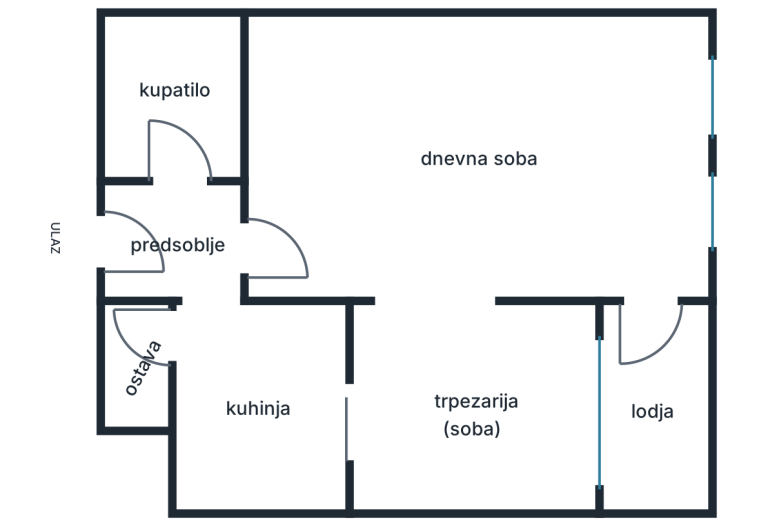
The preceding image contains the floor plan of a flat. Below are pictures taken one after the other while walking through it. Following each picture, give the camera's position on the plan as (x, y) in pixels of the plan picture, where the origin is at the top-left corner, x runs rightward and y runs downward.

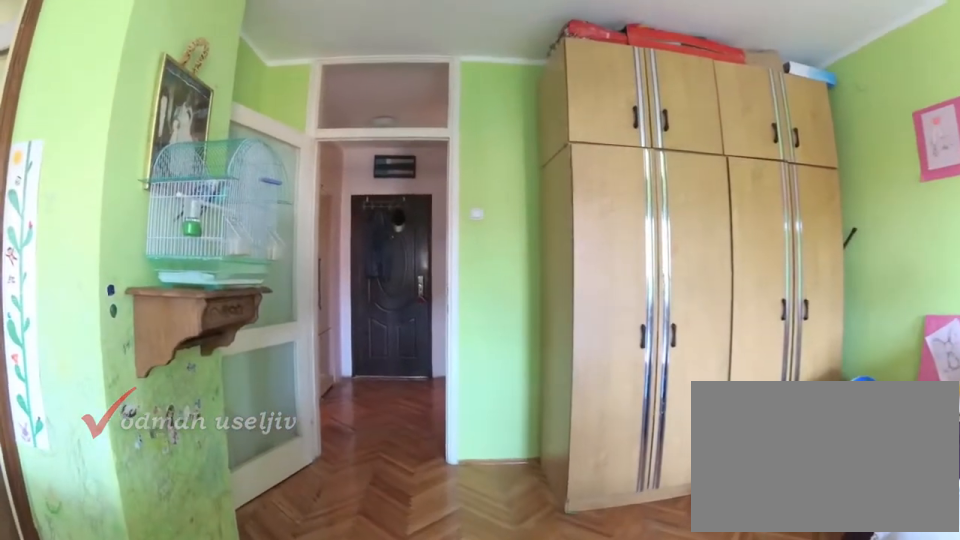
(504, 239)
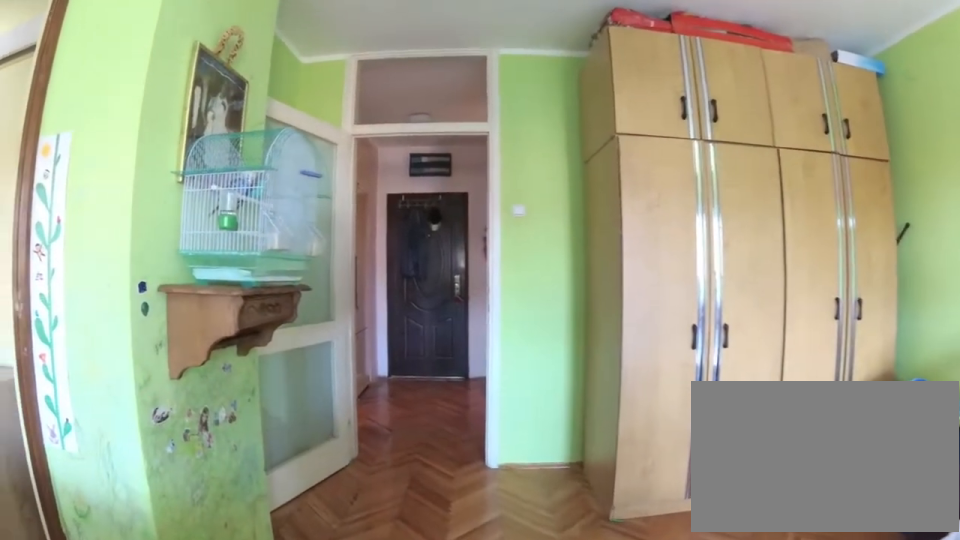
(492, 239)
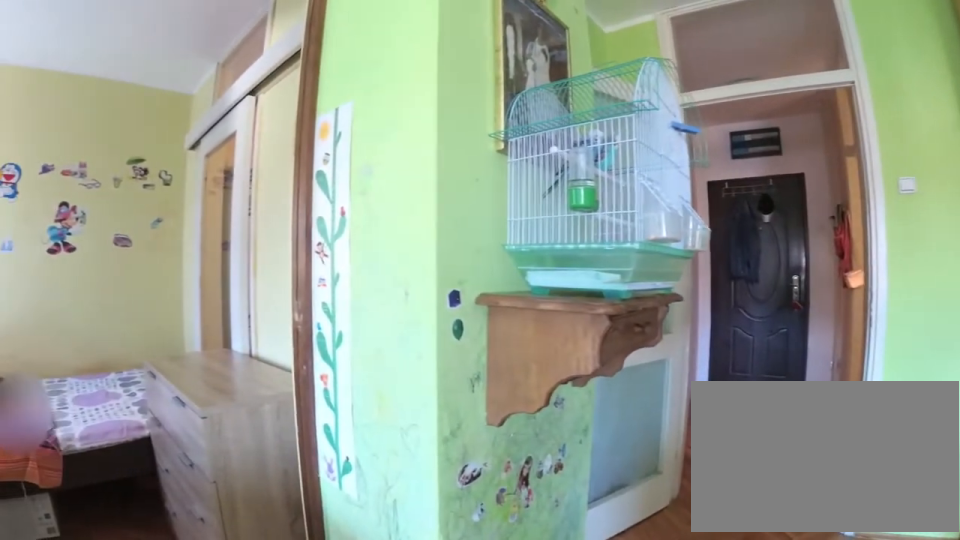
(462, 228)
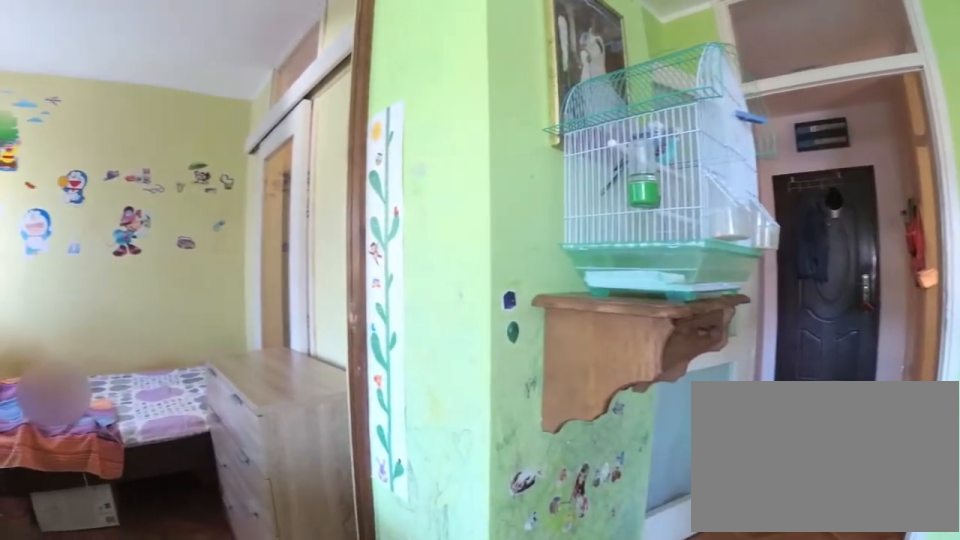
(456, 229)
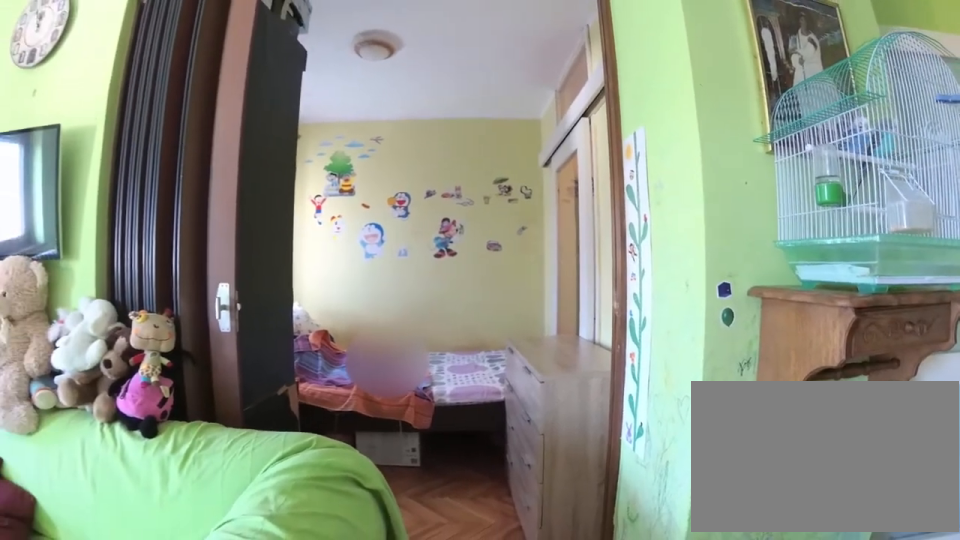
(433, 241)
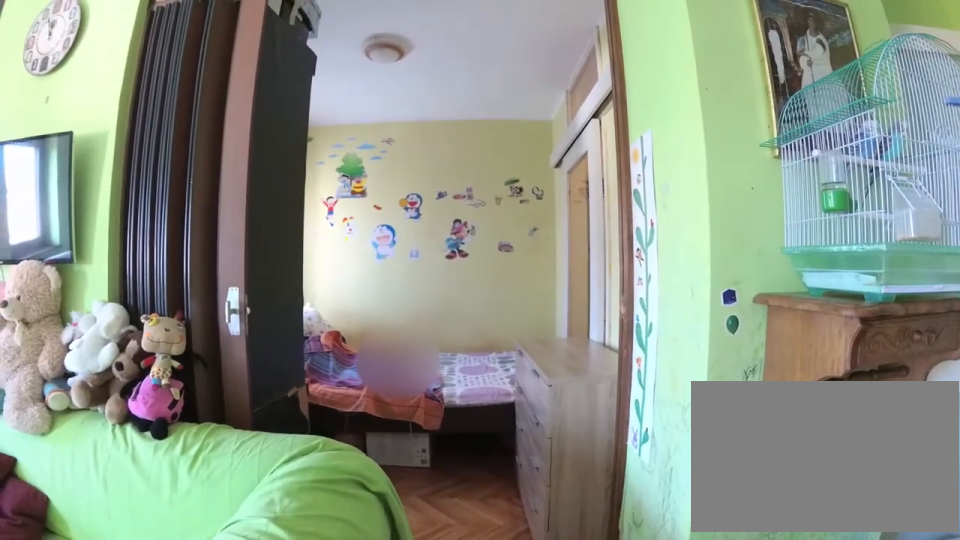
(432, 245)
